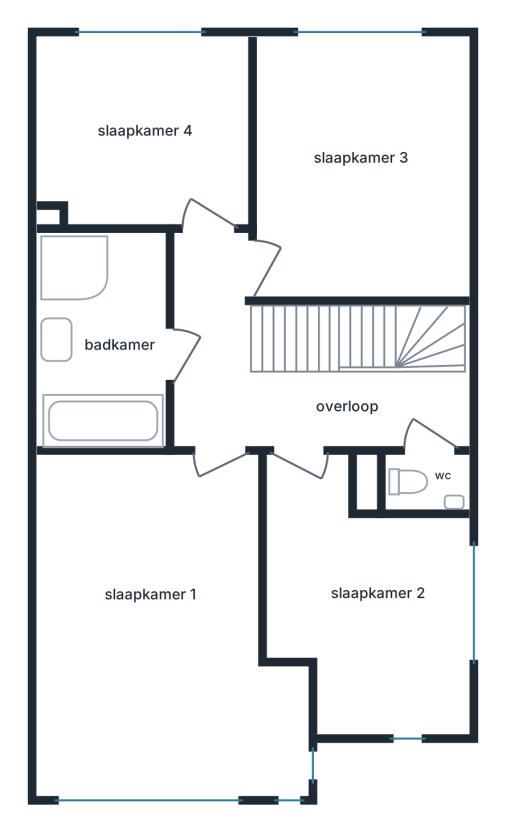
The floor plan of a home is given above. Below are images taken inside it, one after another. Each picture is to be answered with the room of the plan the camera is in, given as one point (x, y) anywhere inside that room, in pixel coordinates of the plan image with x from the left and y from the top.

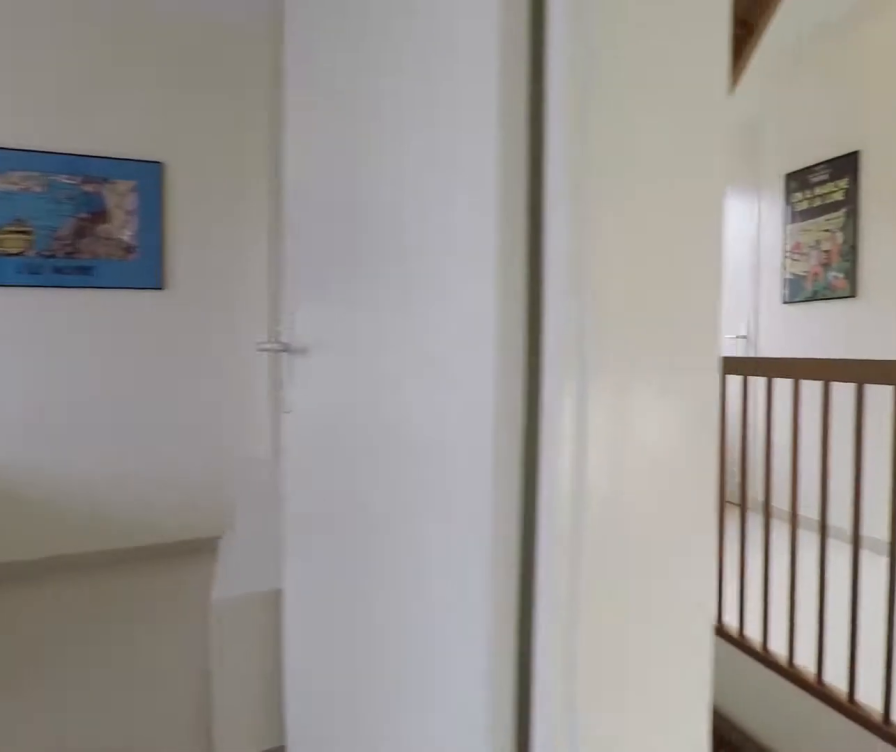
(390, 432)
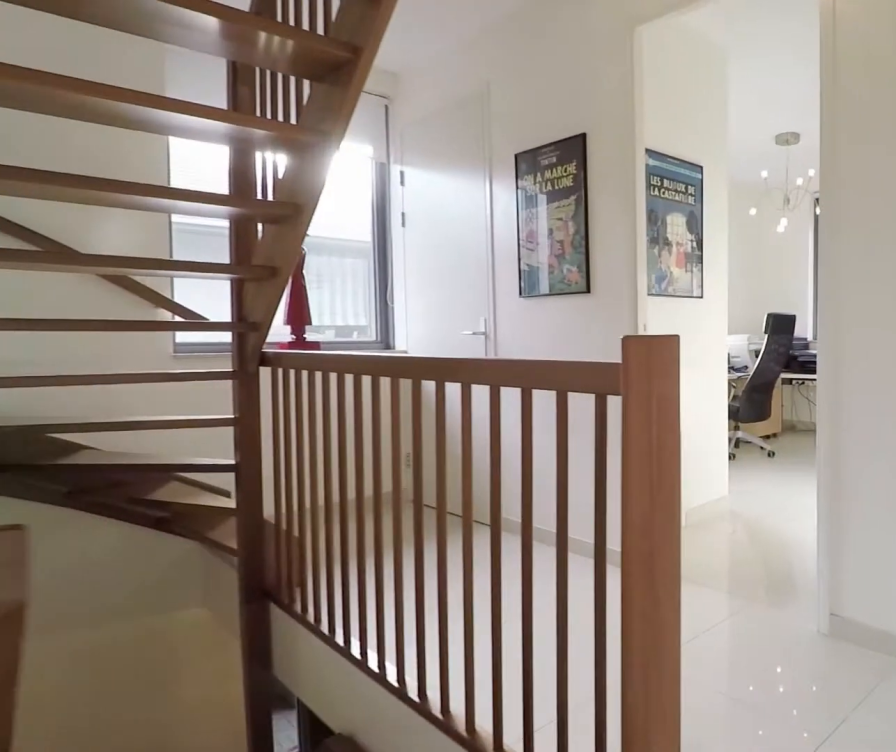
(390, 432)
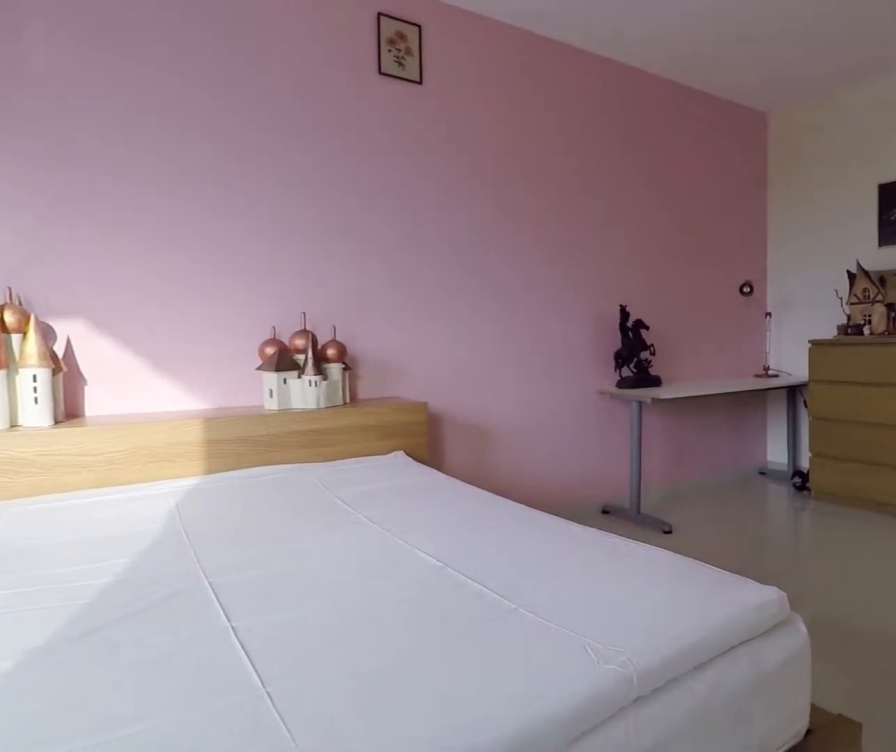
(174, 668)
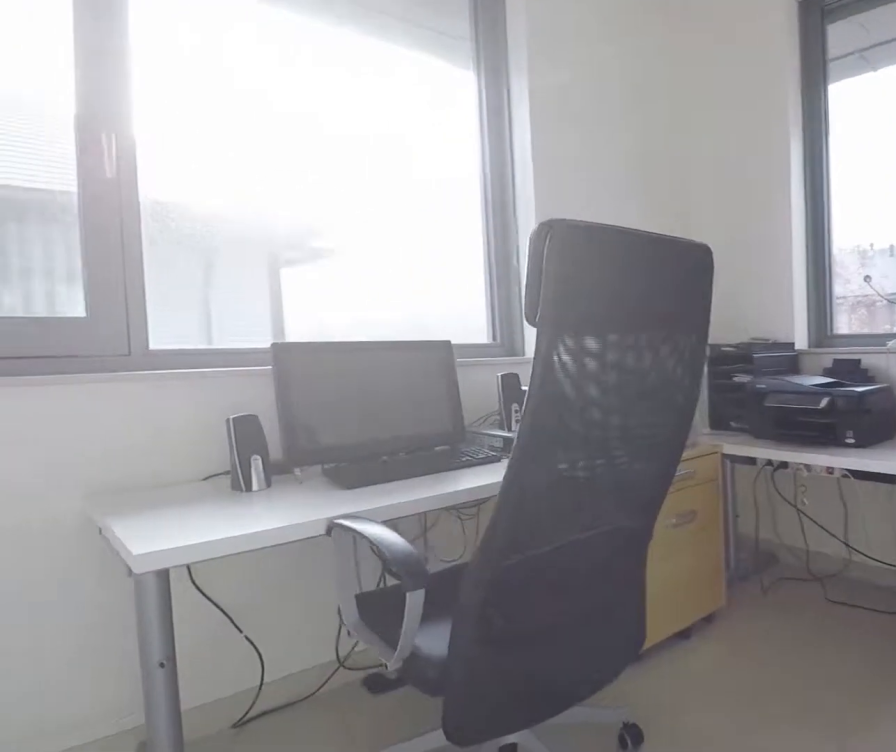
(368, 606)
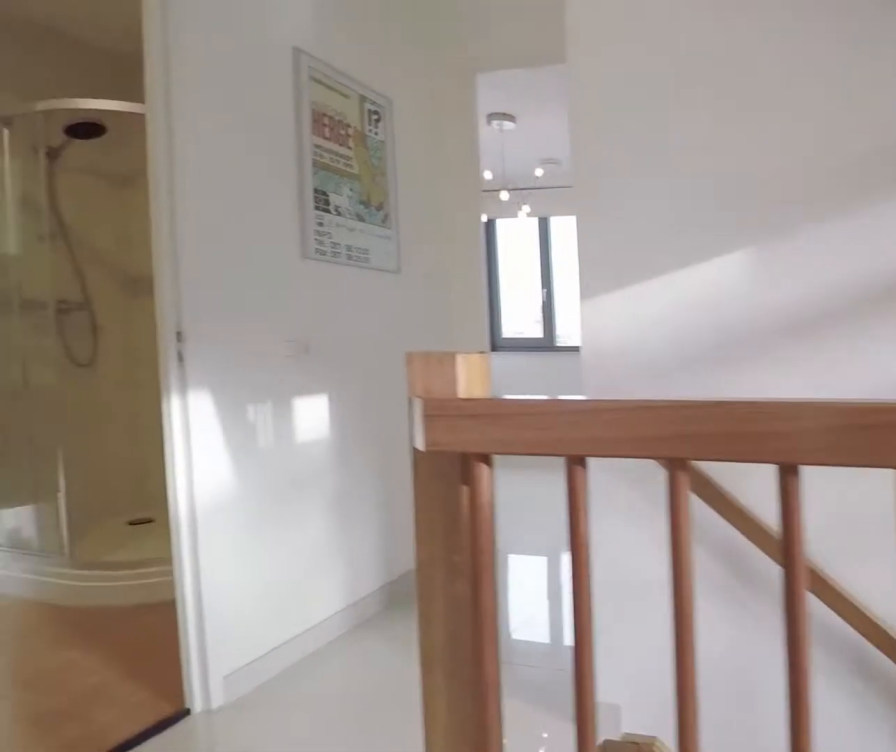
(390, 432)
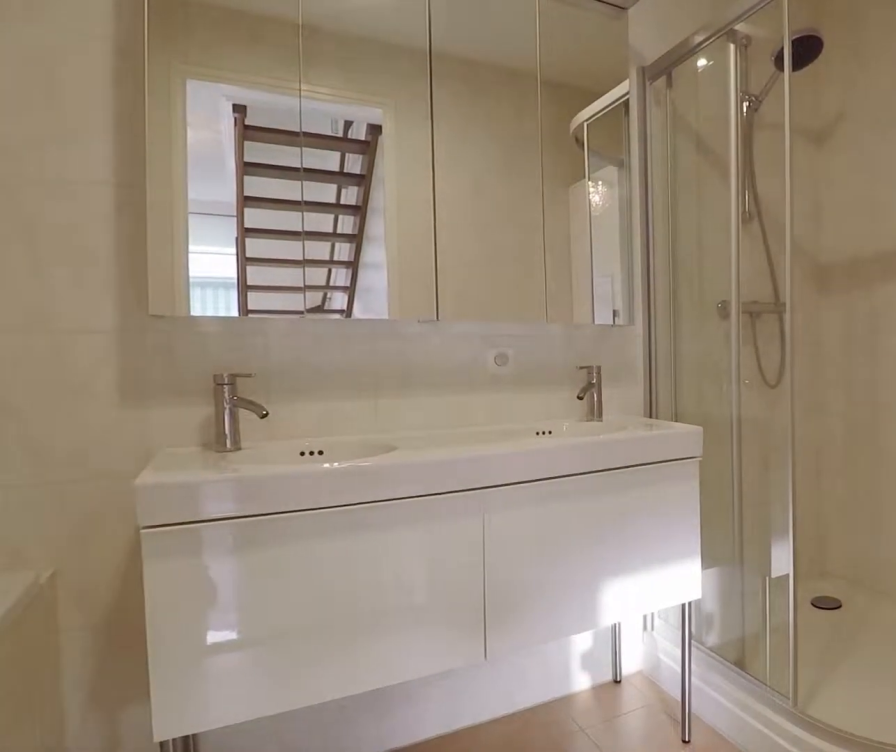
(50, 338)
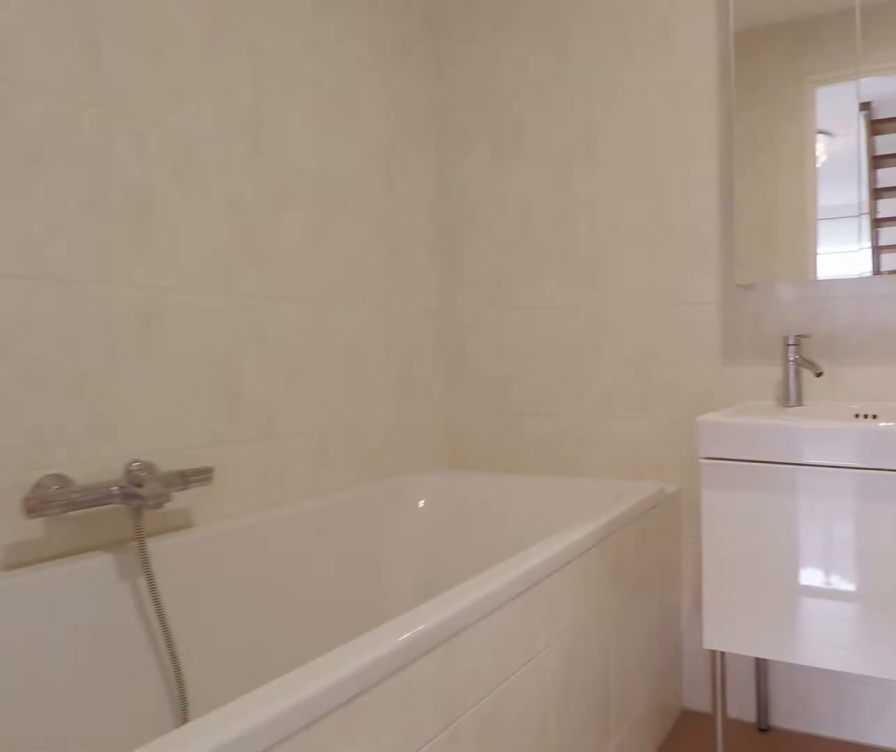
(50, 338)
